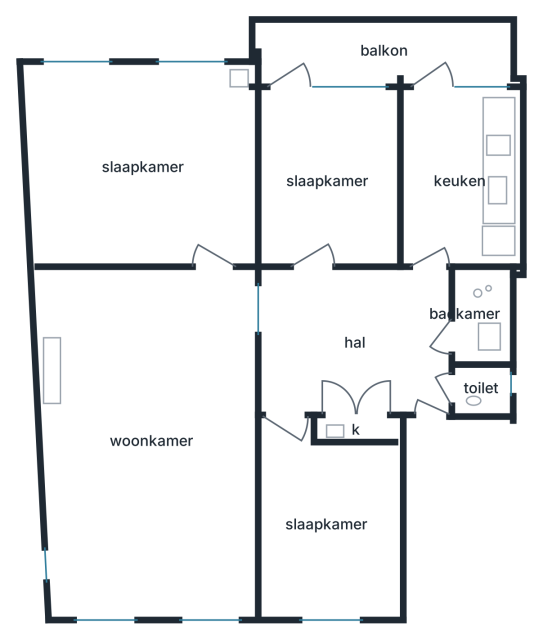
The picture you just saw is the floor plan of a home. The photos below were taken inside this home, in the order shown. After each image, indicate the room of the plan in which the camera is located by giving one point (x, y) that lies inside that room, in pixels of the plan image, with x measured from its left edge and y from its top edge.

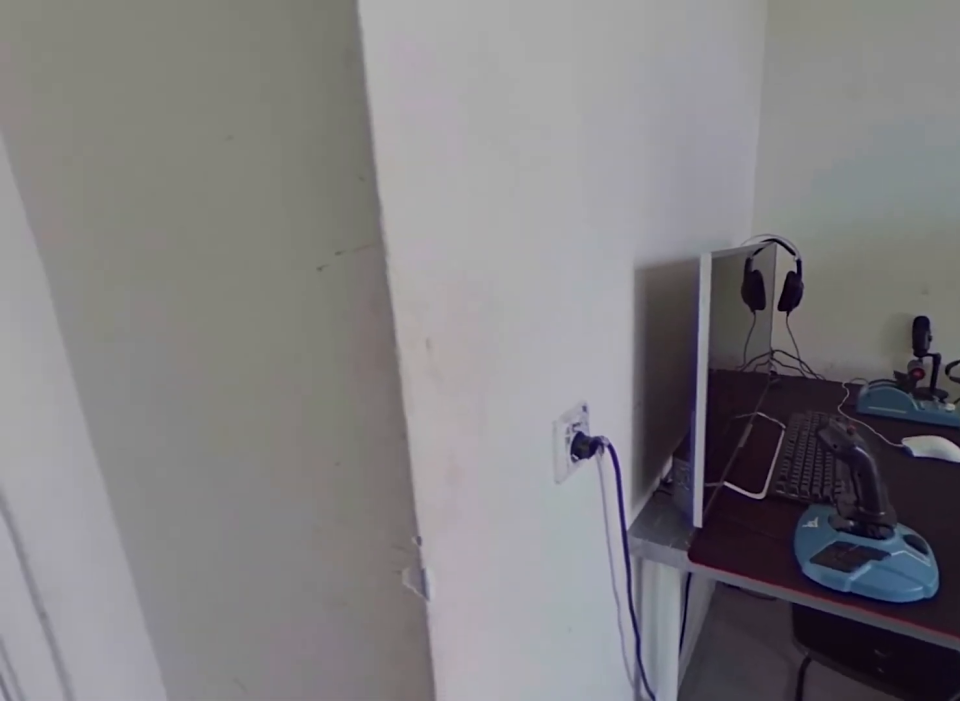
(326, 525)
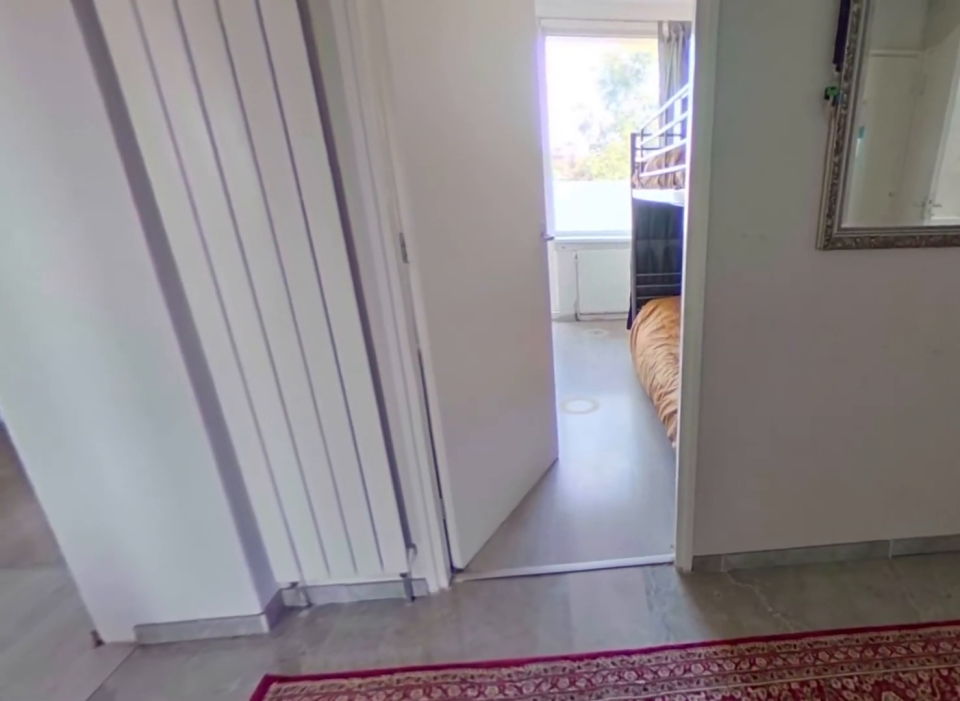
(353, 338)
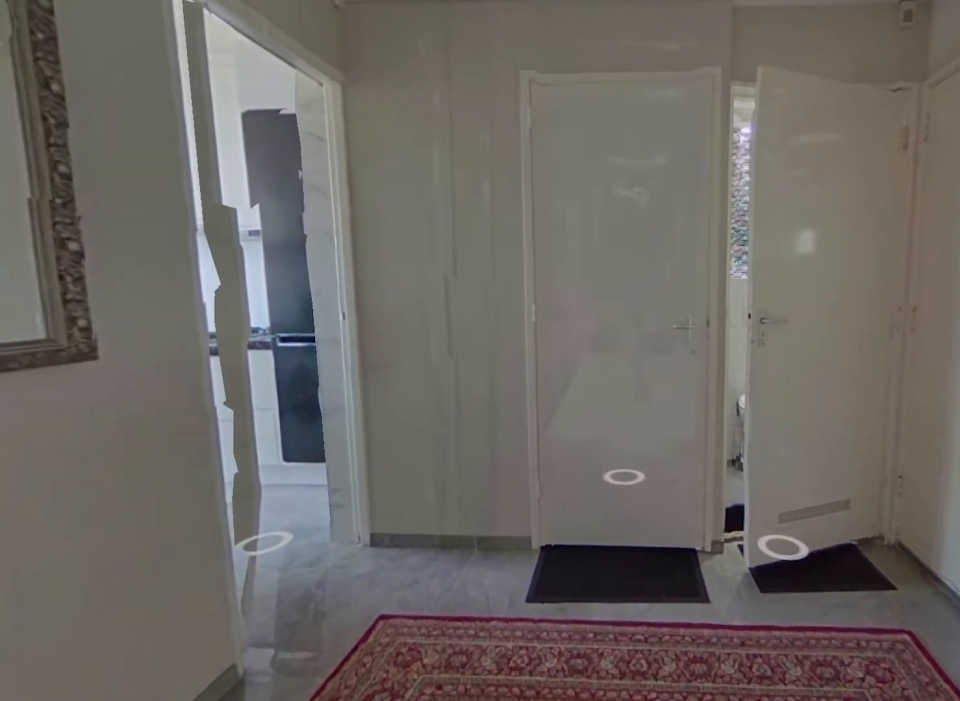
(353, 338)
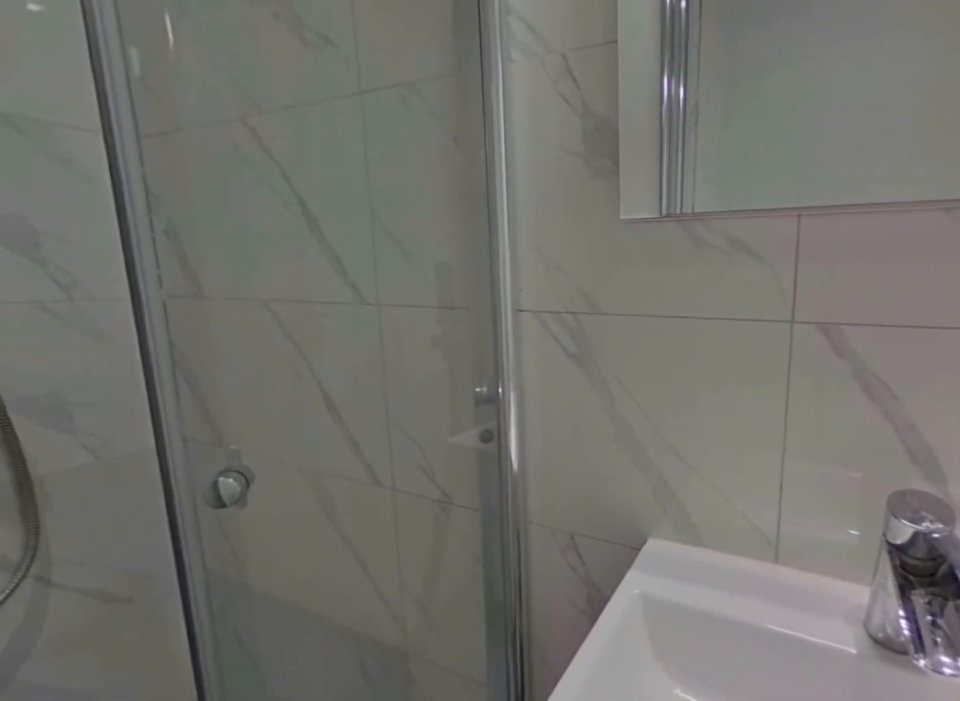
(479, 315)
